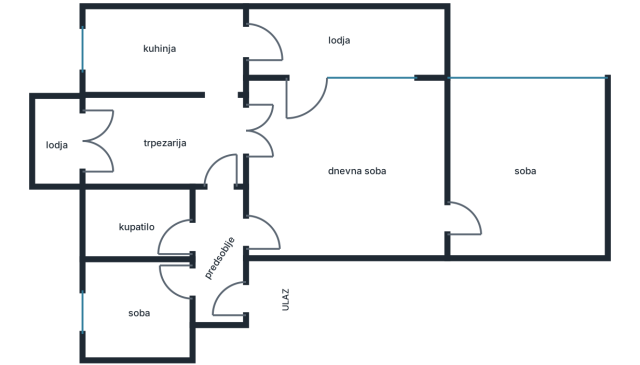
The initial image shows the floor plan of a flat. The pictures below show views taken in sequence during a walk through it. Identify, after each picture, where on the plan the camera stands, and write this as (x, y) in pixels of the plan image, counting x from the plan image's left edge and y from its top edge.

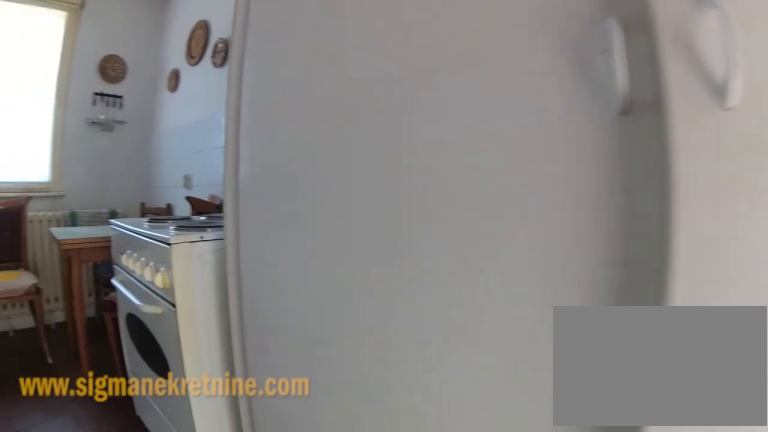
(227, 64)
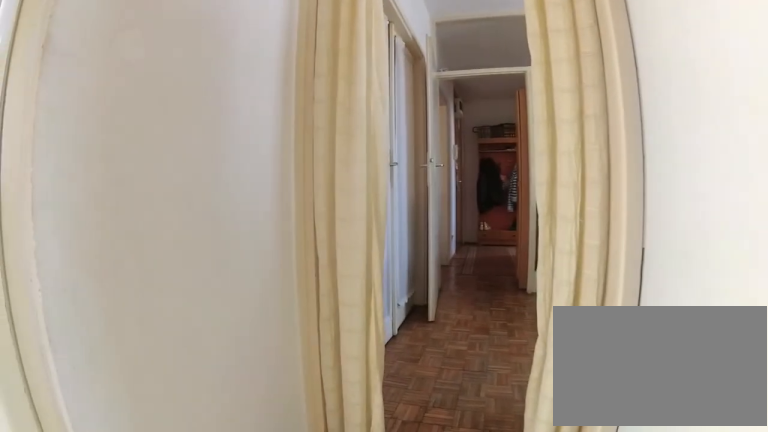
(221, 34)
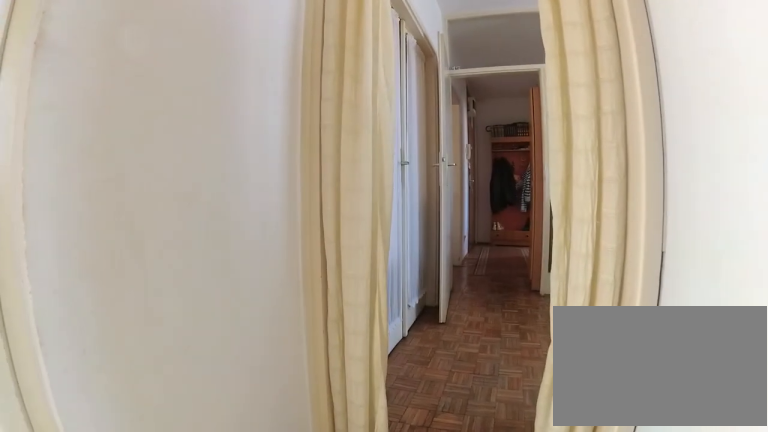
(220, 39)
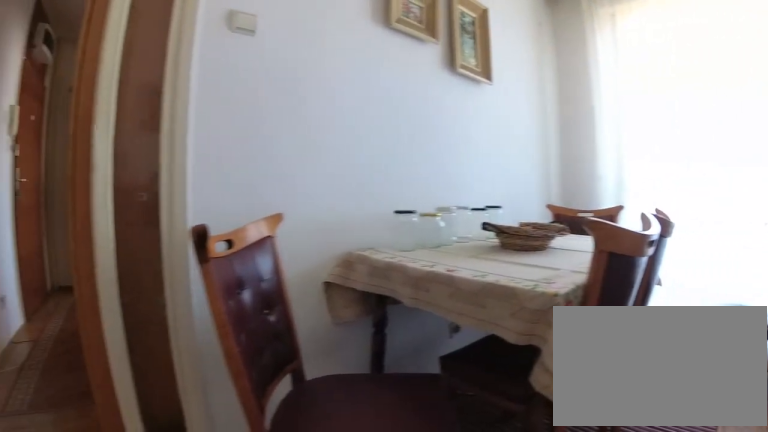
(212, 113)
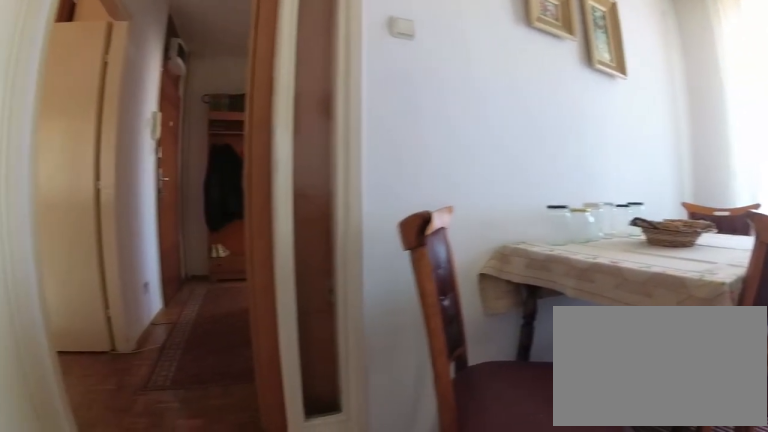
(213, 111)
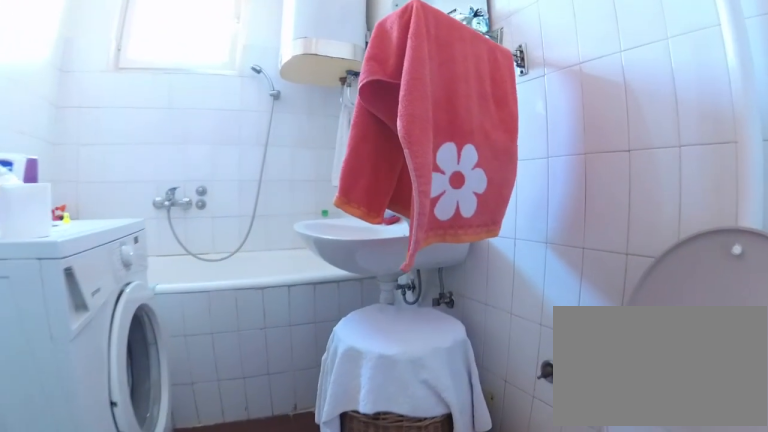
(202, 223)
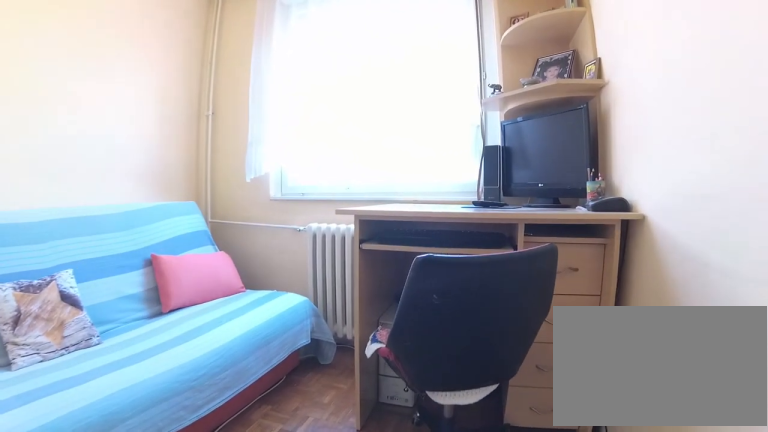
(196, 294)
